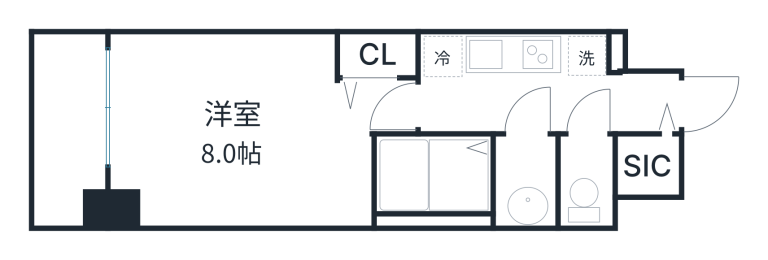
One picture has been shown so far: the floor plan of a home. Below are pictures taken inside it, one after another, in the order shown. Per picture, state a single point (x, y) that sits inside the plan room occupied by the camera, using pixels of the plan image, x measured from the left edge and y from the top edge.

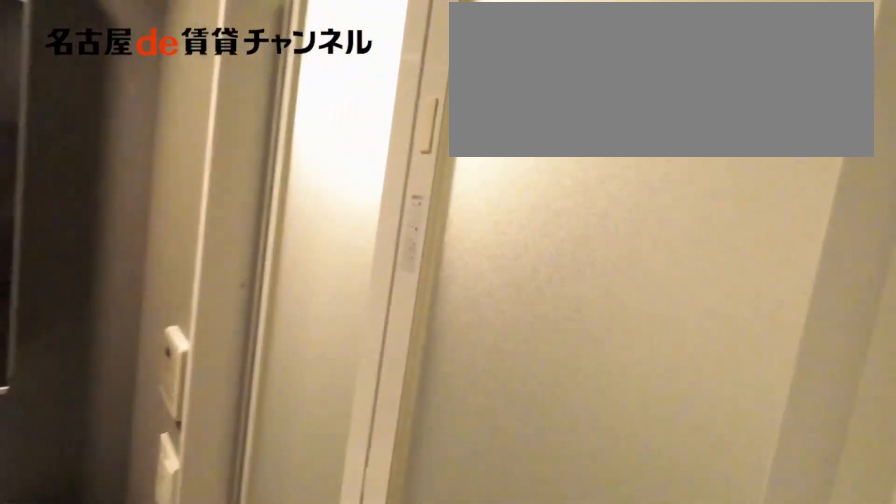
(525, 179)
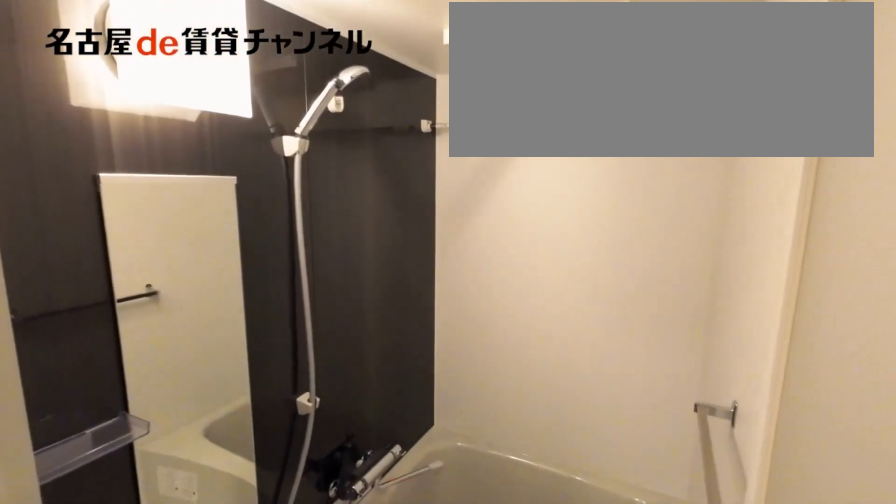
(435, 174)
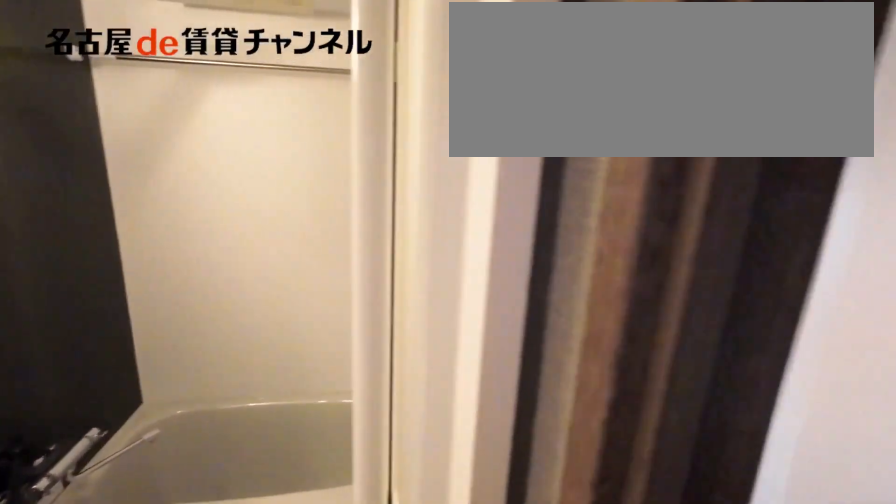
(435, 174)
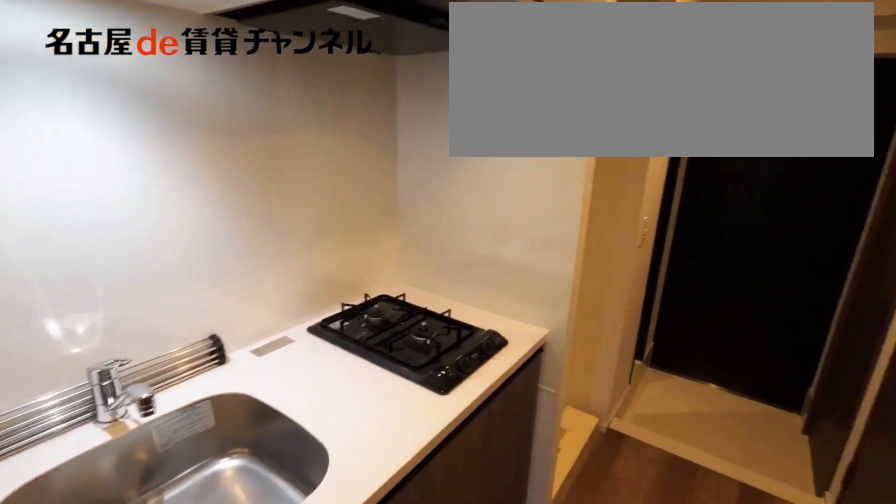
(518, 105)
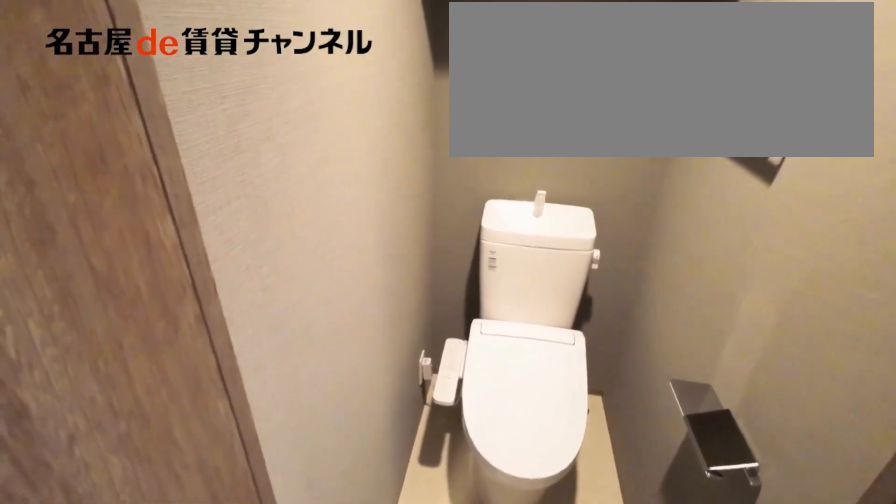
(584, 180)
